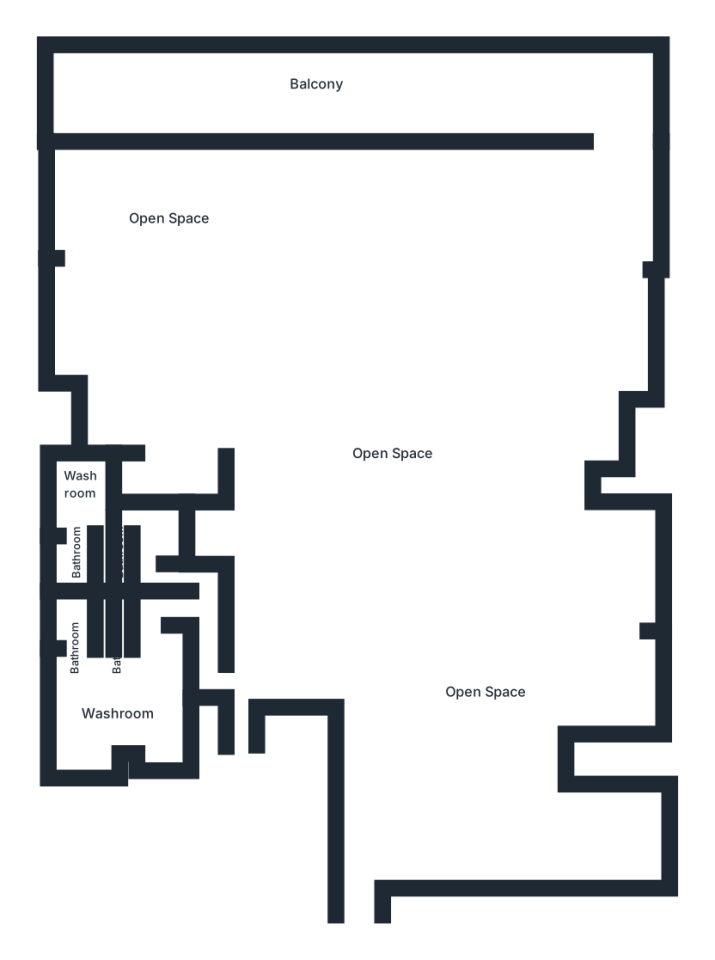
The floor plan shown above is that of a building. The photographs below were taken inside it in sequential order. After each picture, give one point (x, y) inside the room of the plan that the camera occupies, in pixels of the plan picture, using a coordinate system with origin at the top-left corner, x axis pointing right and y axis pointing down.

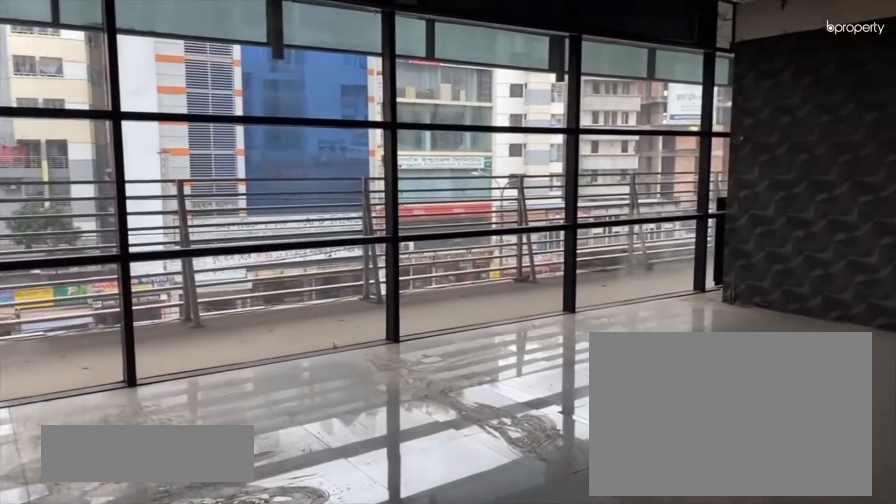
(243, 242)
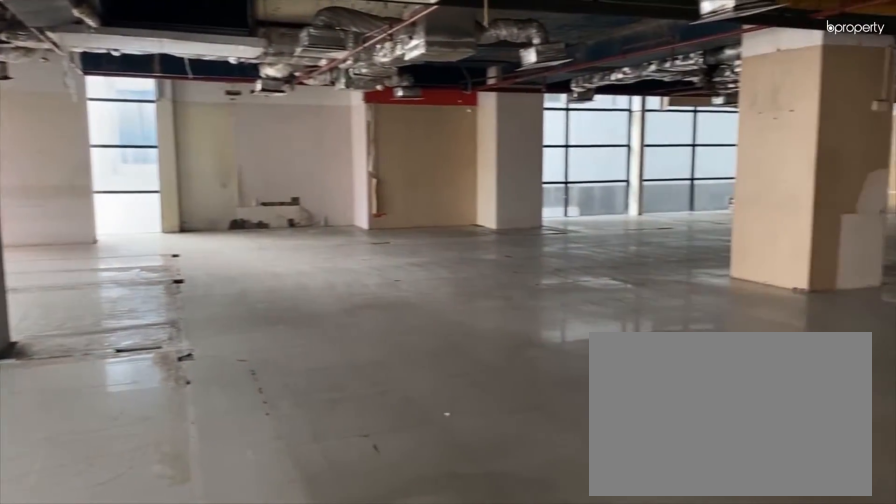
(515, 233)
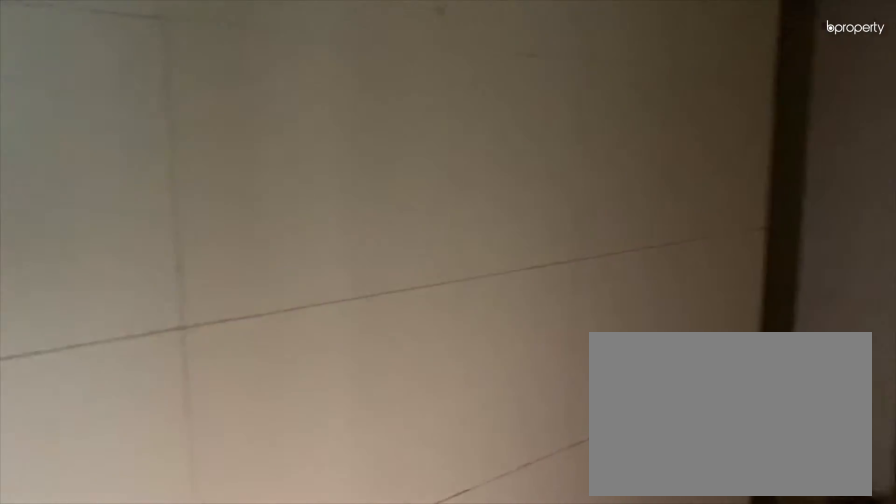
(204, 641)
